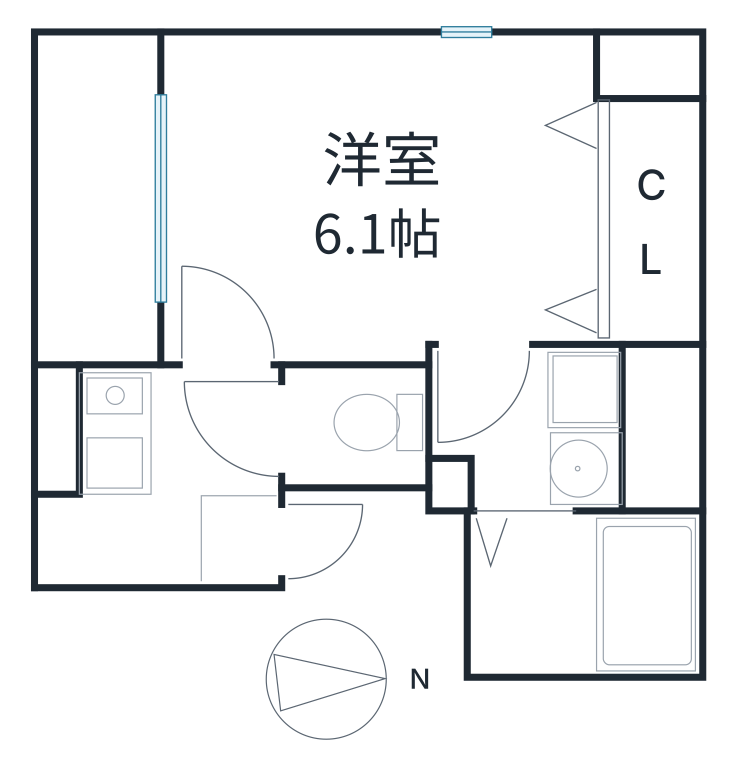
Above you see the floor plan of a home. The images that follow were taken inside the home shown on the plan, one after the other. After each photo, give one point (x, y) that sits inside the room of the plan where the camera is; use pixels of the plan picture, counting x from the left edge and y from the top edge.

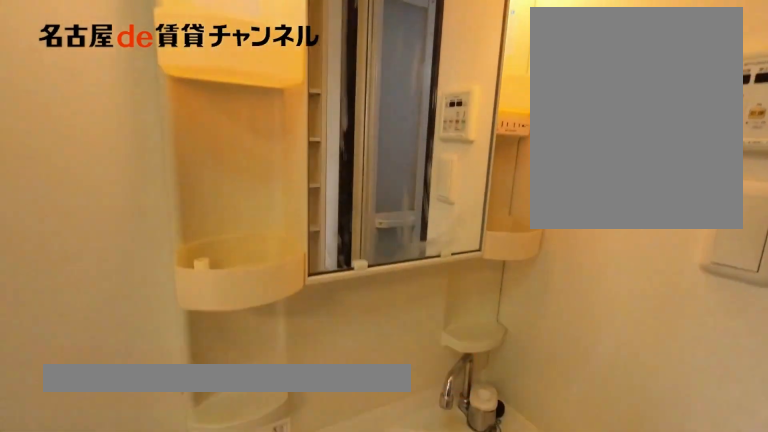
(529, 429)
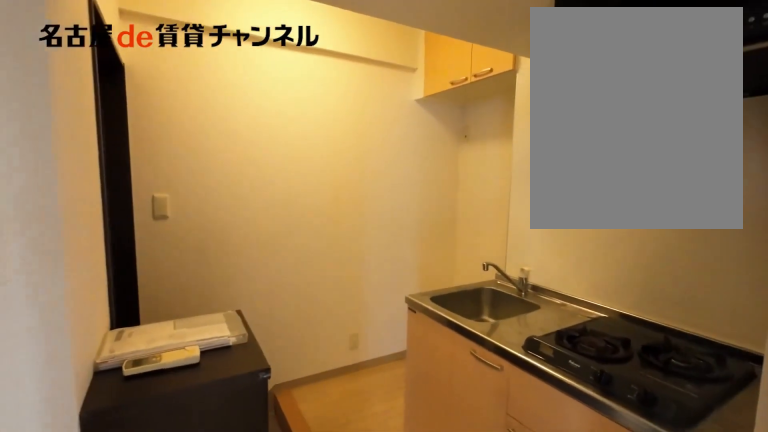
(147, 468)
